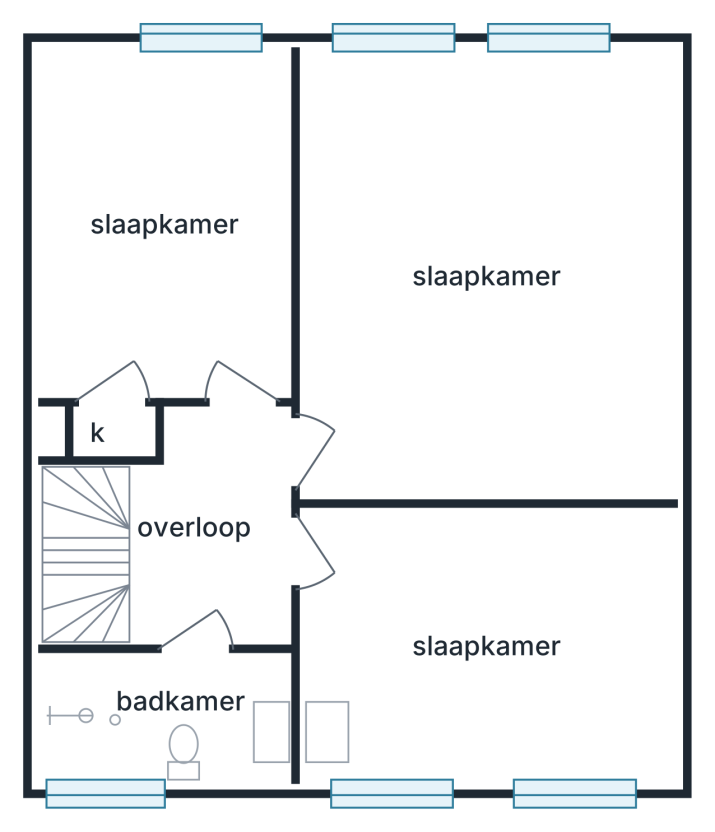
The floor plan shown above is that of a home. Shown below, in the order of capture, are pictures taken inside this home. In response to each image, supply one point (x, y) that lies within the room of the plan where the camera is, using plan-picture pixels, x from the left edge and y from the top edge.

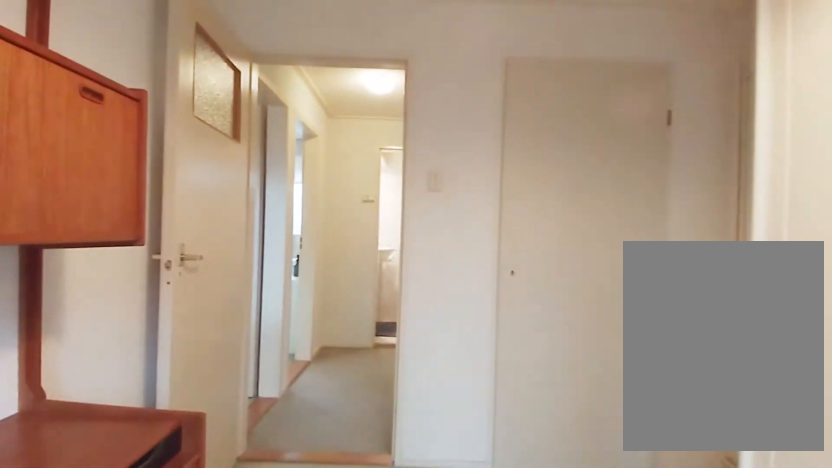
(168, 218)
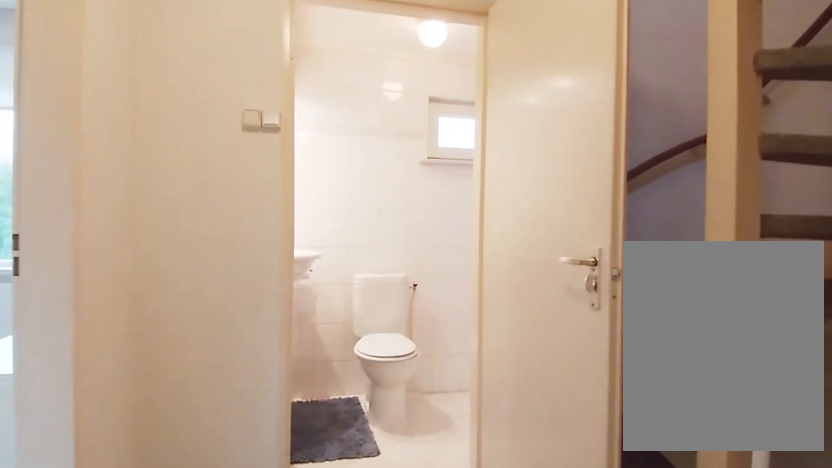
(213, 530)
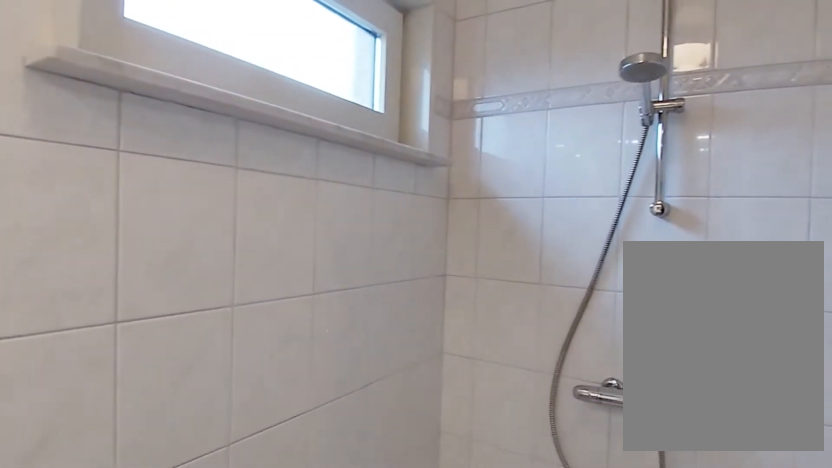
(165, 717)
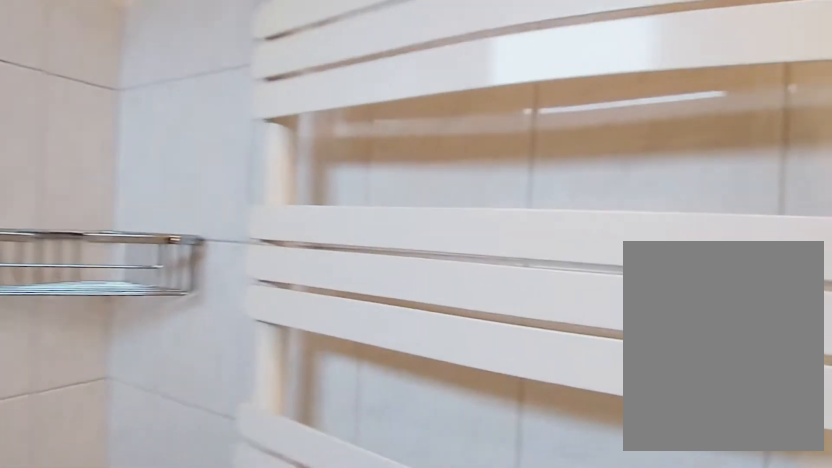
(165, 717)
